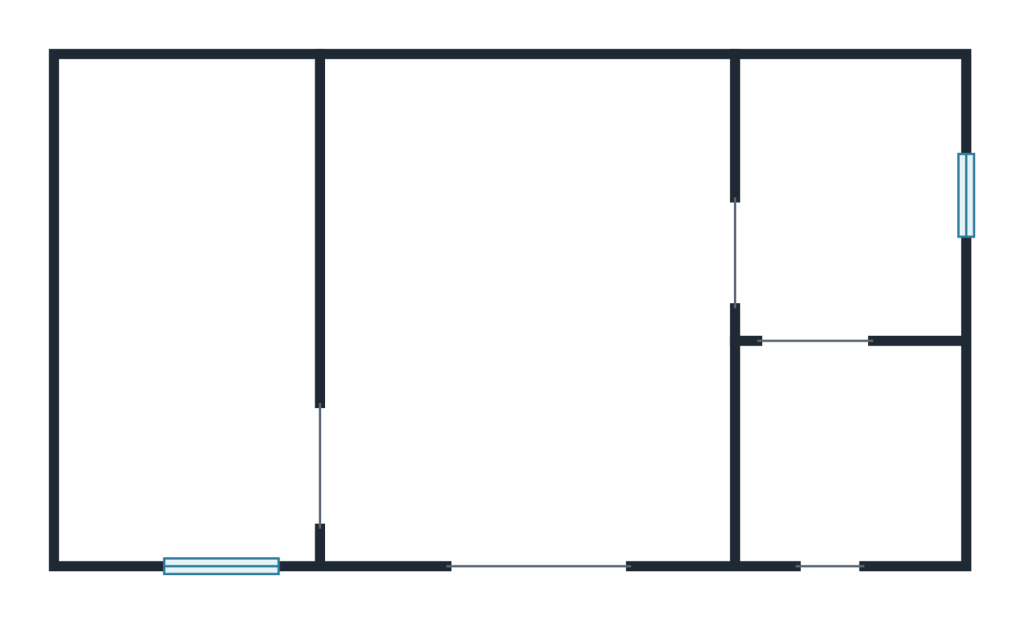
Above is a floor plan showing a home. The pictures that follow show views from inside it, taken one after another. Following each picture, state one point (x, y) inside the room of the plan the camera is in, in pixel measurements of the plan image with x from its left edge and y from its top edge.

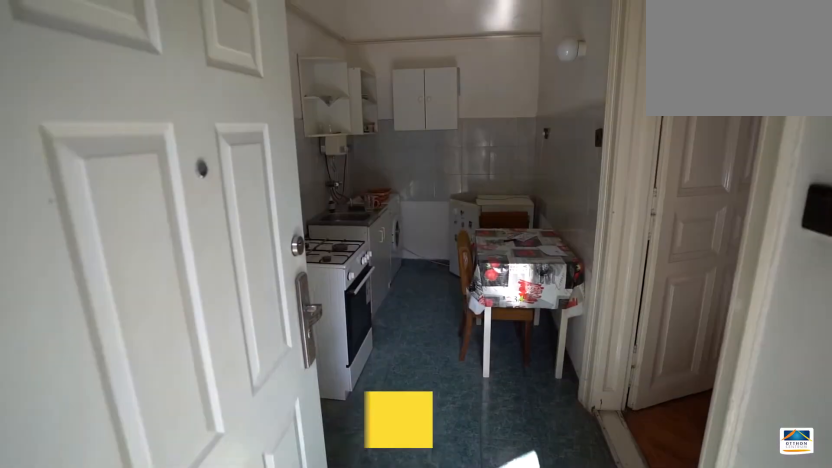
(178, 391)
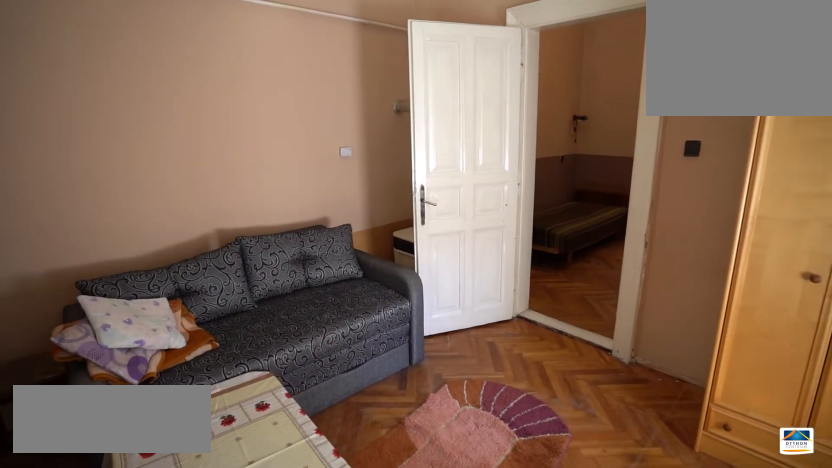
(524, 311)
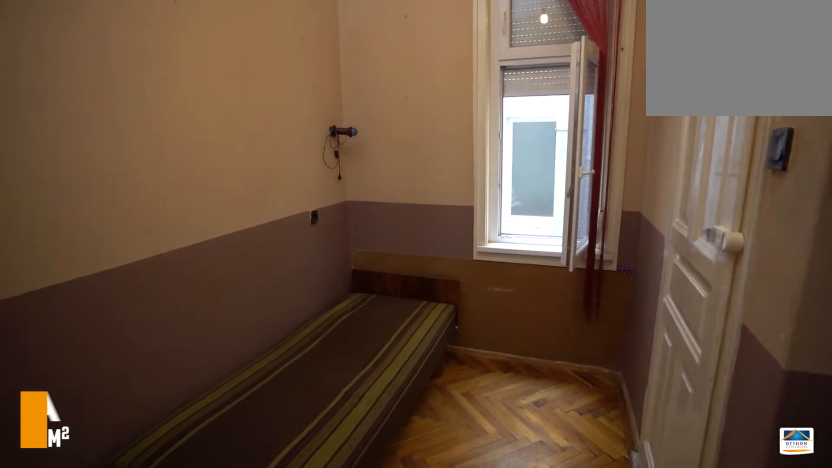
(846, 199)
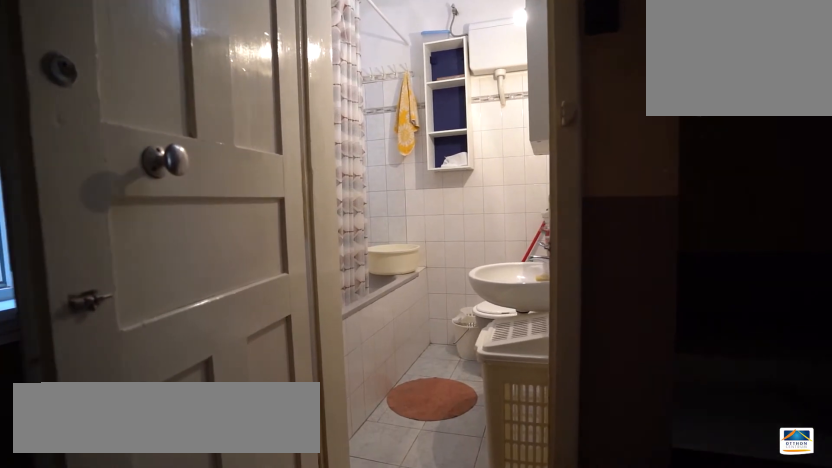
(847, 461)
